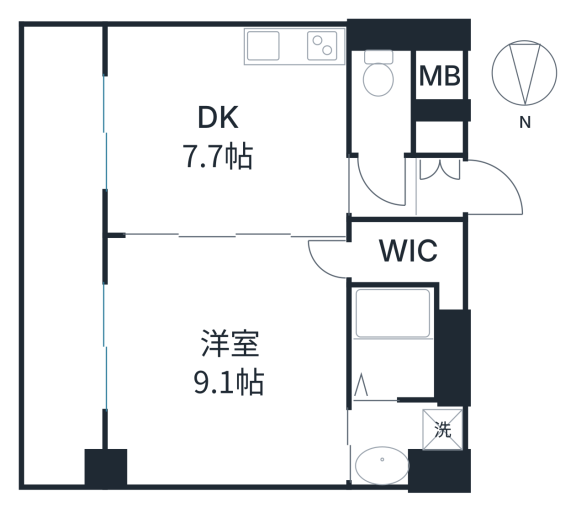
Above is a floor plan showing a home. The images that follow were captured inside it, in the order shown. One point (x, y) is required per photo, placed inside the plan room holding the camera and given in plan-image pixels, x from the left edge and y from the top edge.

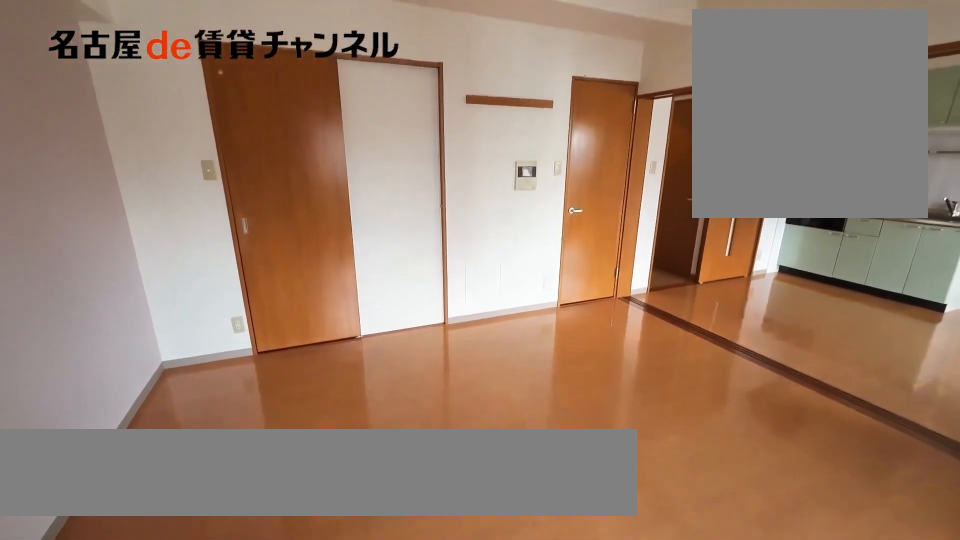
(224, 362)
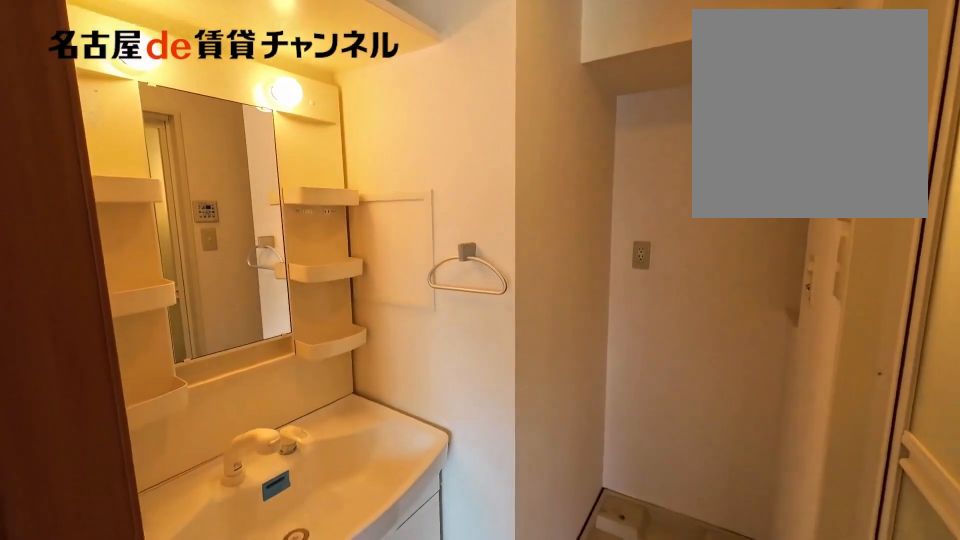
(403, 438)
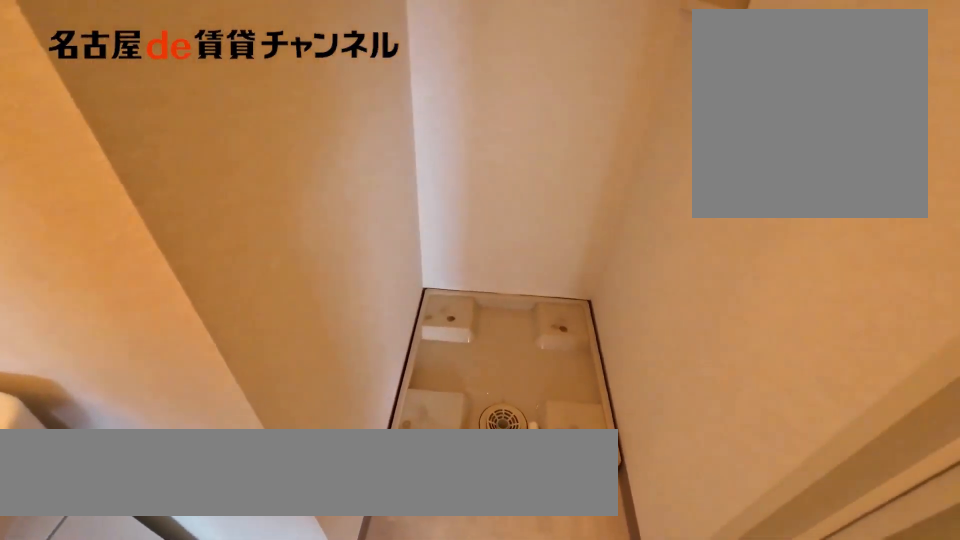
(403, 438)
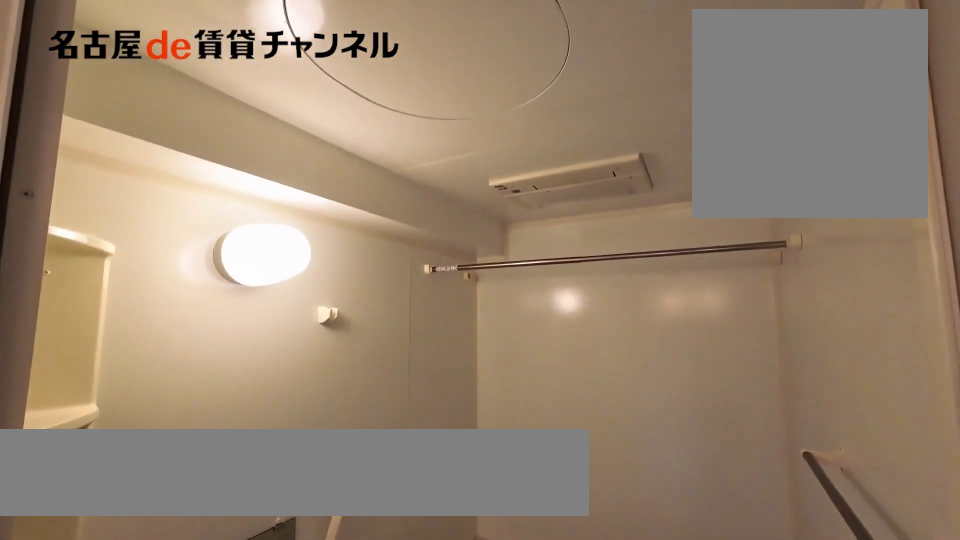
(394, 342)
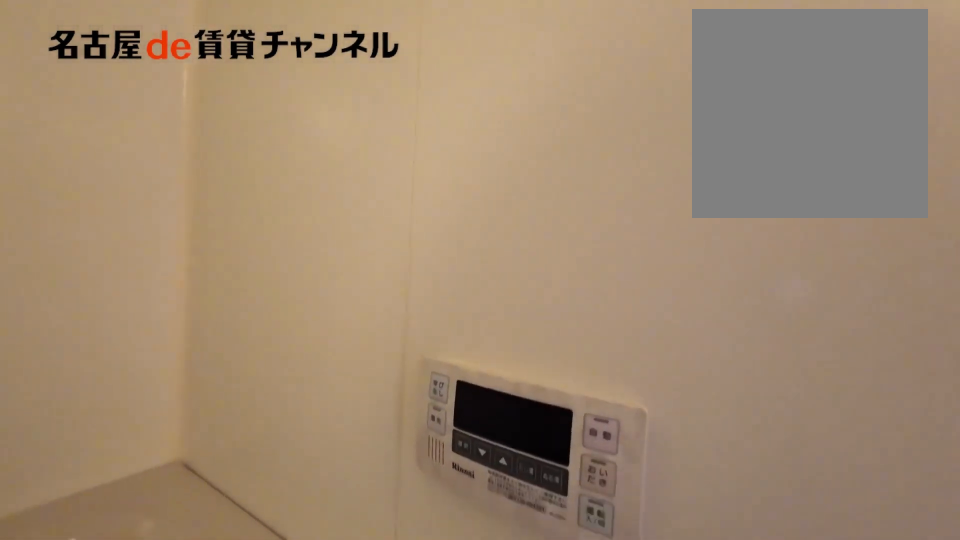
(394, 342)
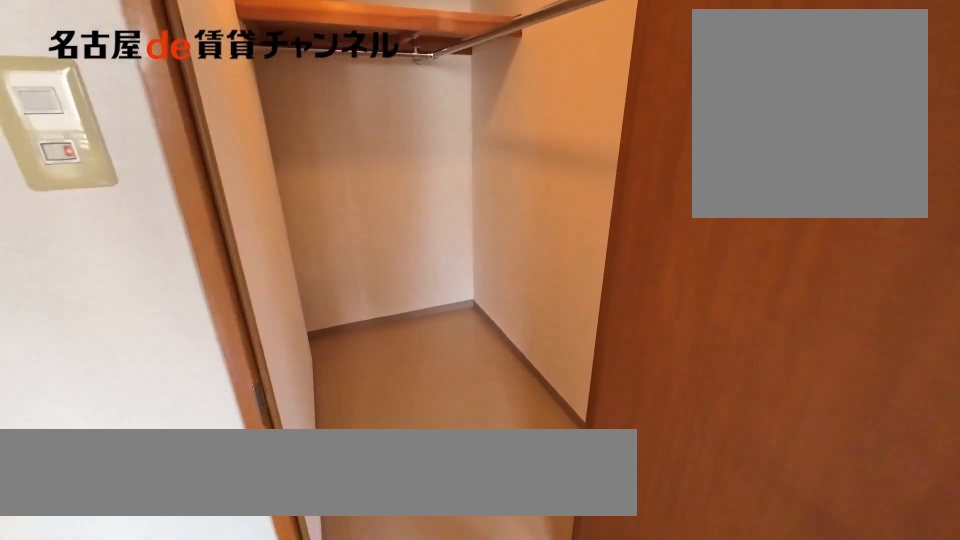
(414, 256)
